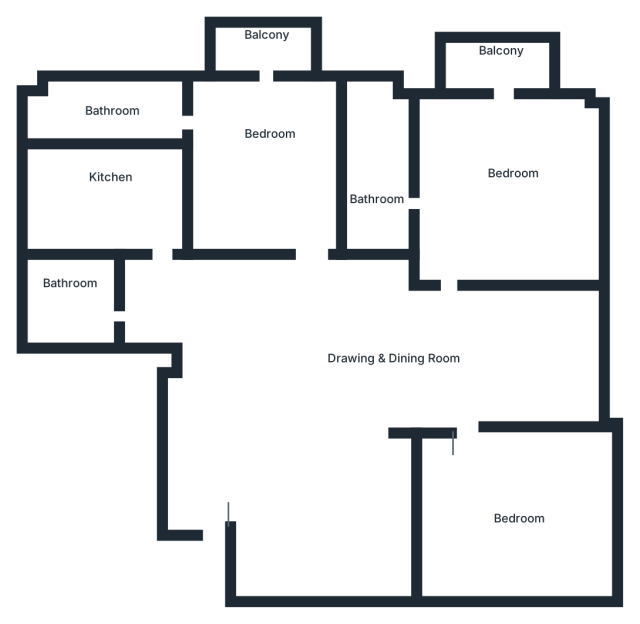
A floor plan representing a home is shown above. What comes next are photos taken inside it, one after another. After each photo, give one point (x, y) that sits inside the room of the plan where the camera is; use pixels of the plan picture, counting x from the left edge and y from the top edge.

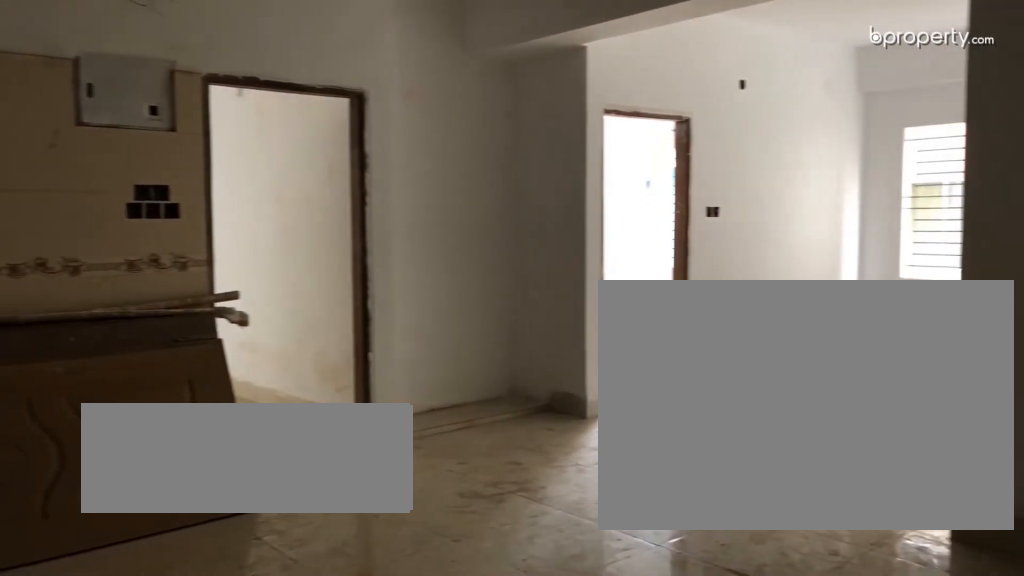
(299, 429)
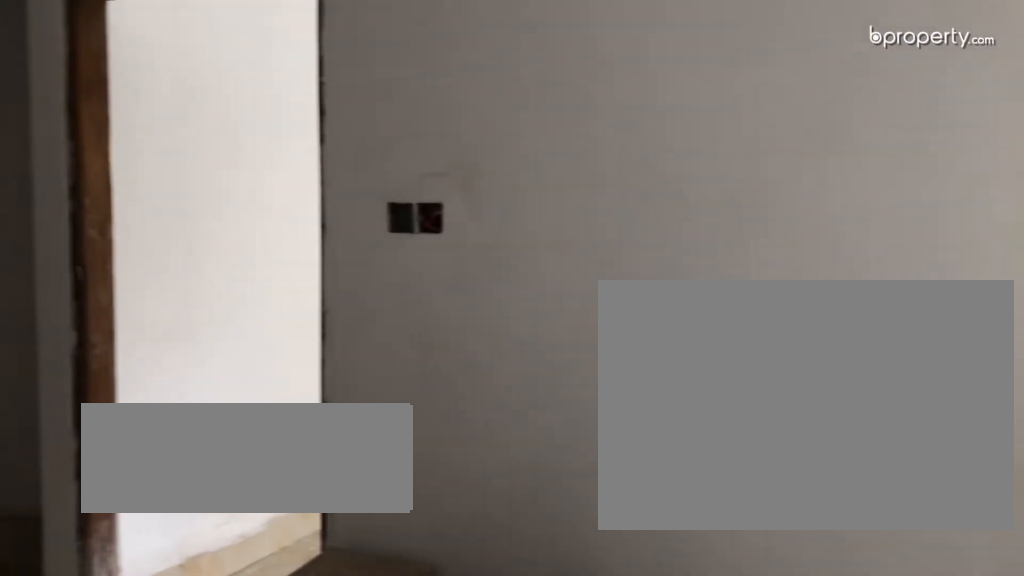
(298, 413)
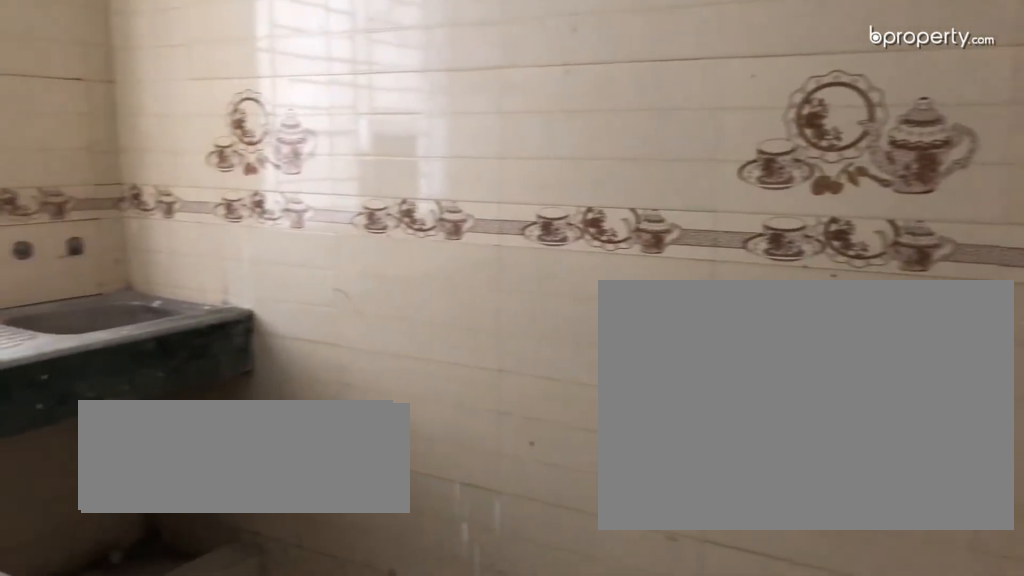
(116, 202)
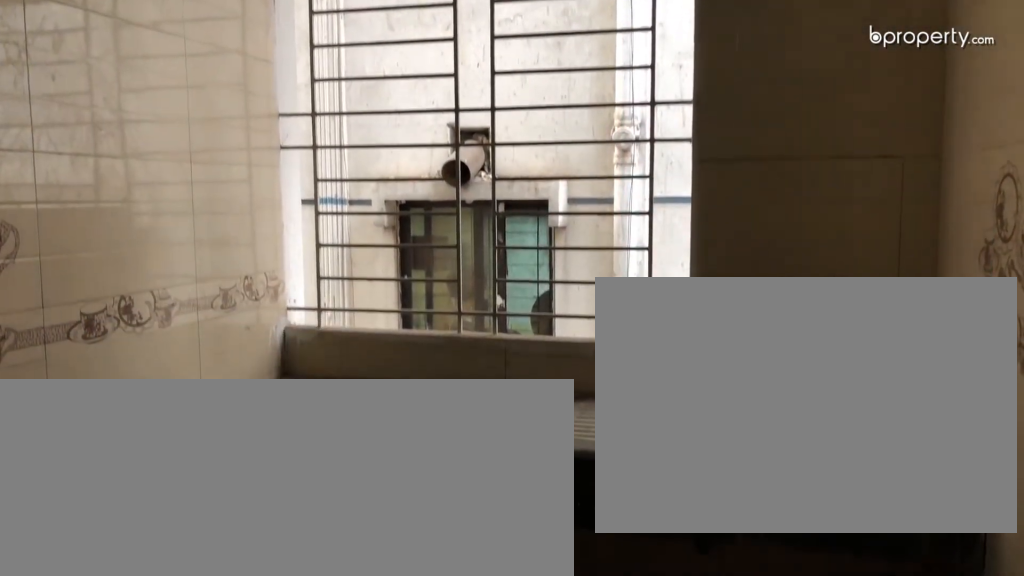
(120, 202)
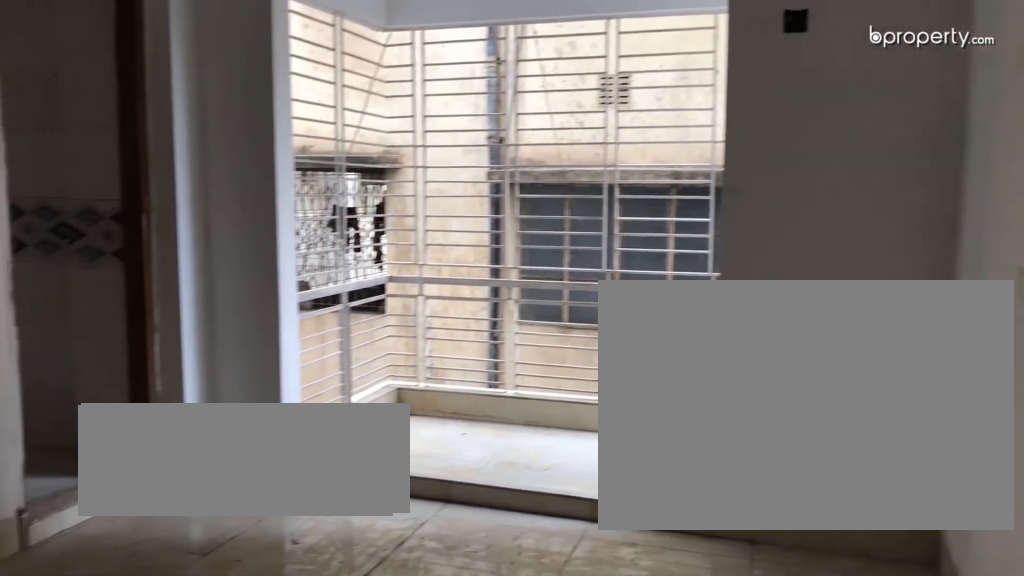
(273, 171)
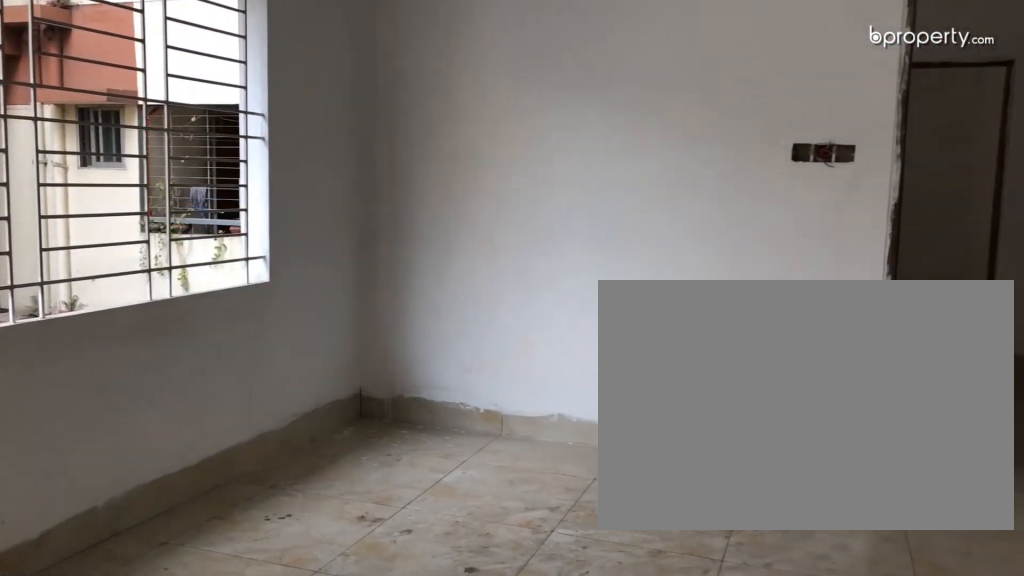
(505, 200)
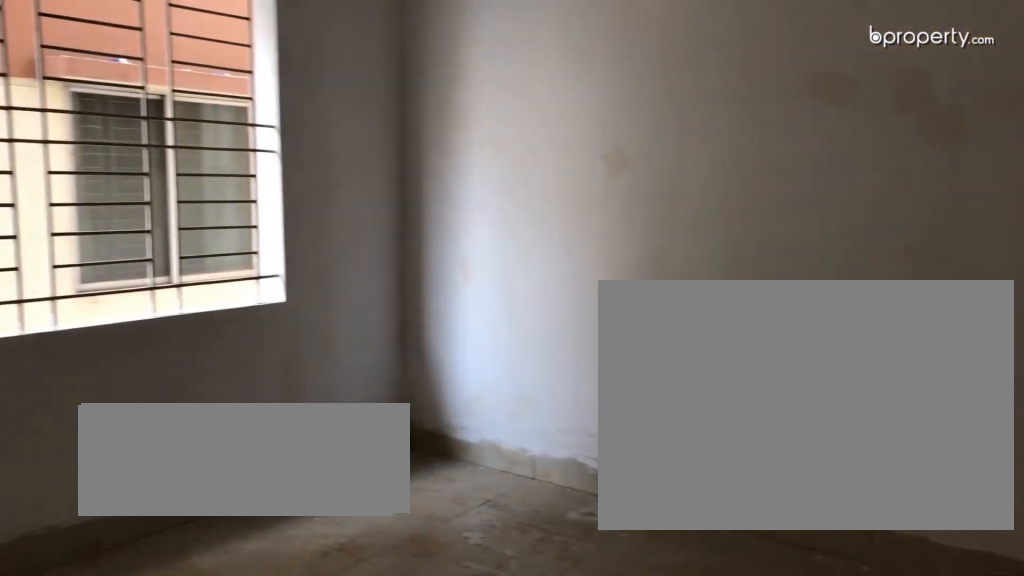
(511, 506)
